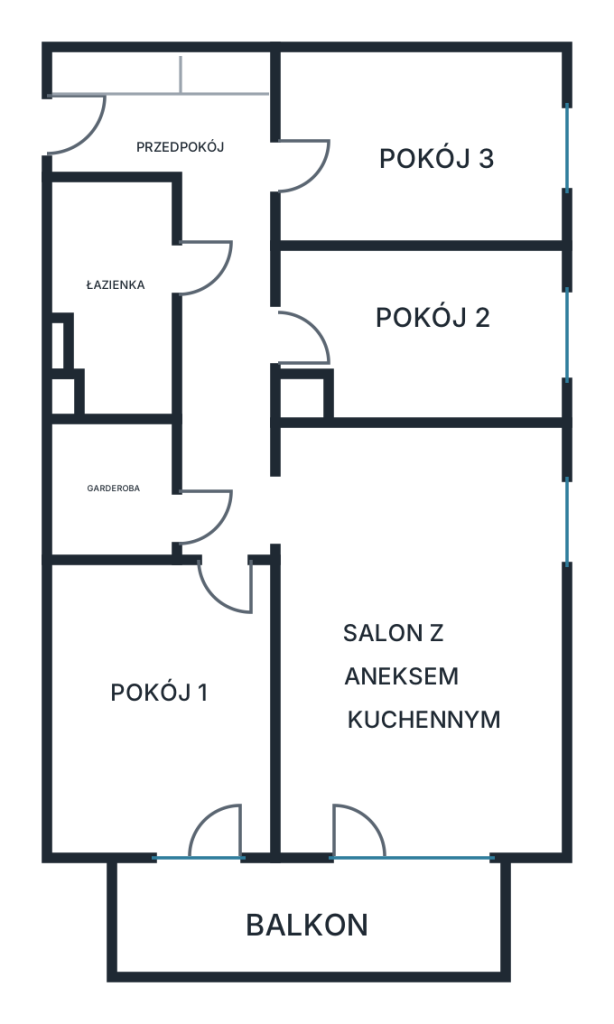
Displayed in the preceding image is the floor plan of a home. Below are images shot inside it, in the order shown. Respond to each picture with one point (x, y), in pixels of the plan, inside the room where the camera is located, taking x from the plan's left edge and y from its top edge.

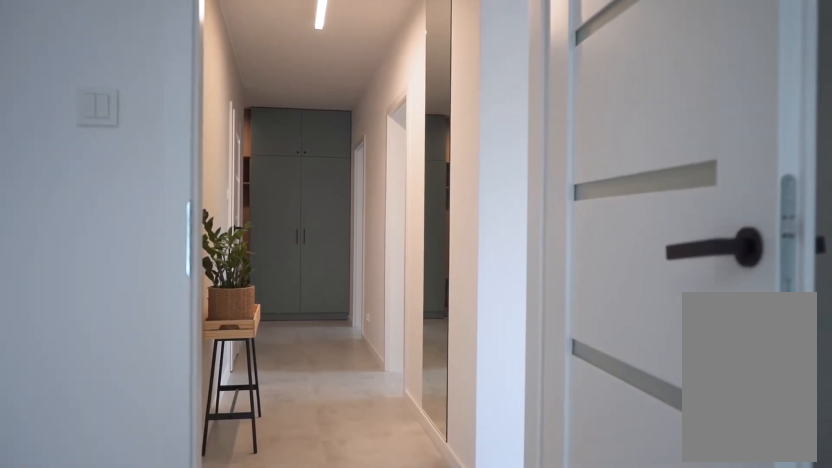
(202, 250)
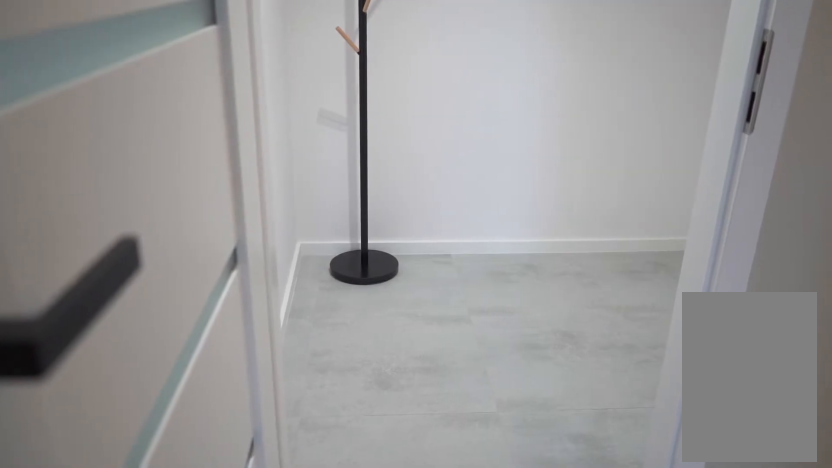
(115, 489)
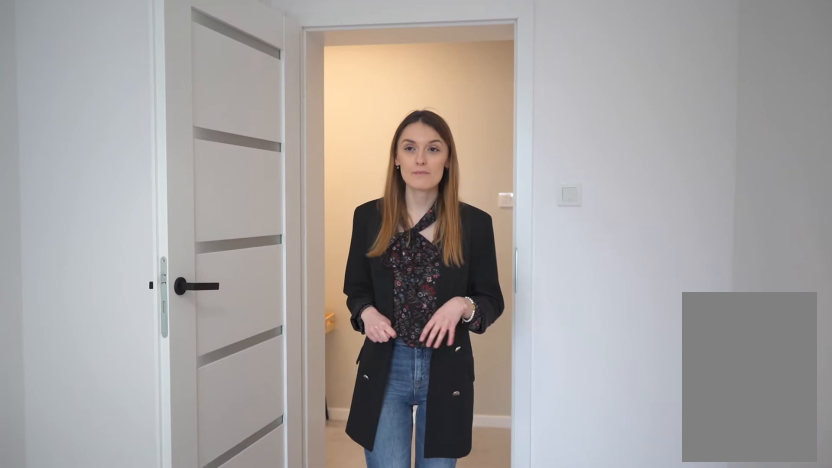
(427, 330)
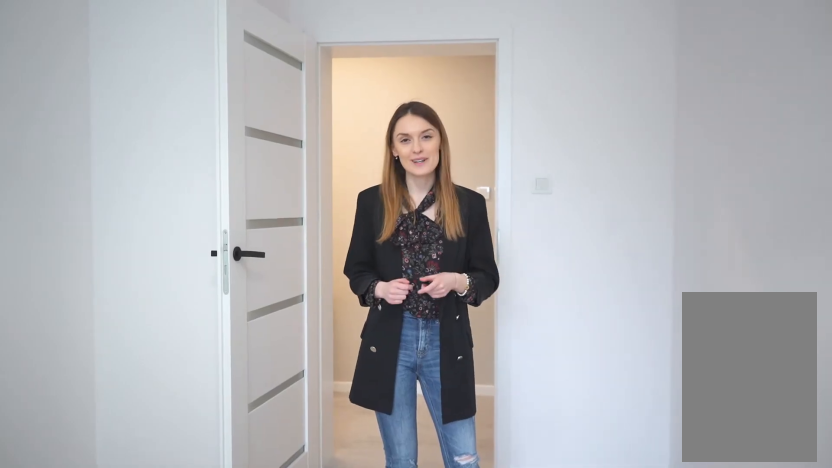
(427, 330)
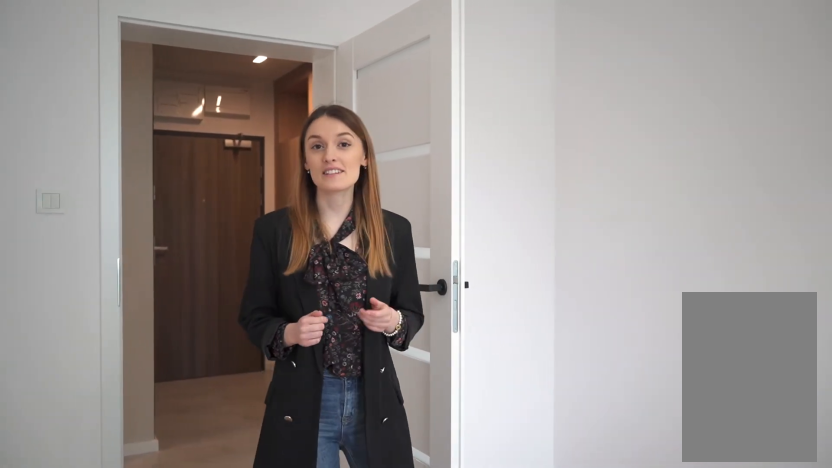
(427, 148)
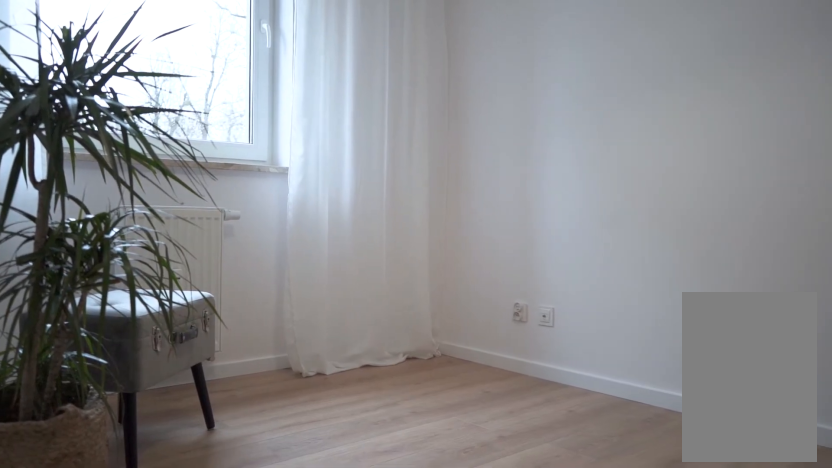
(426, 149)
